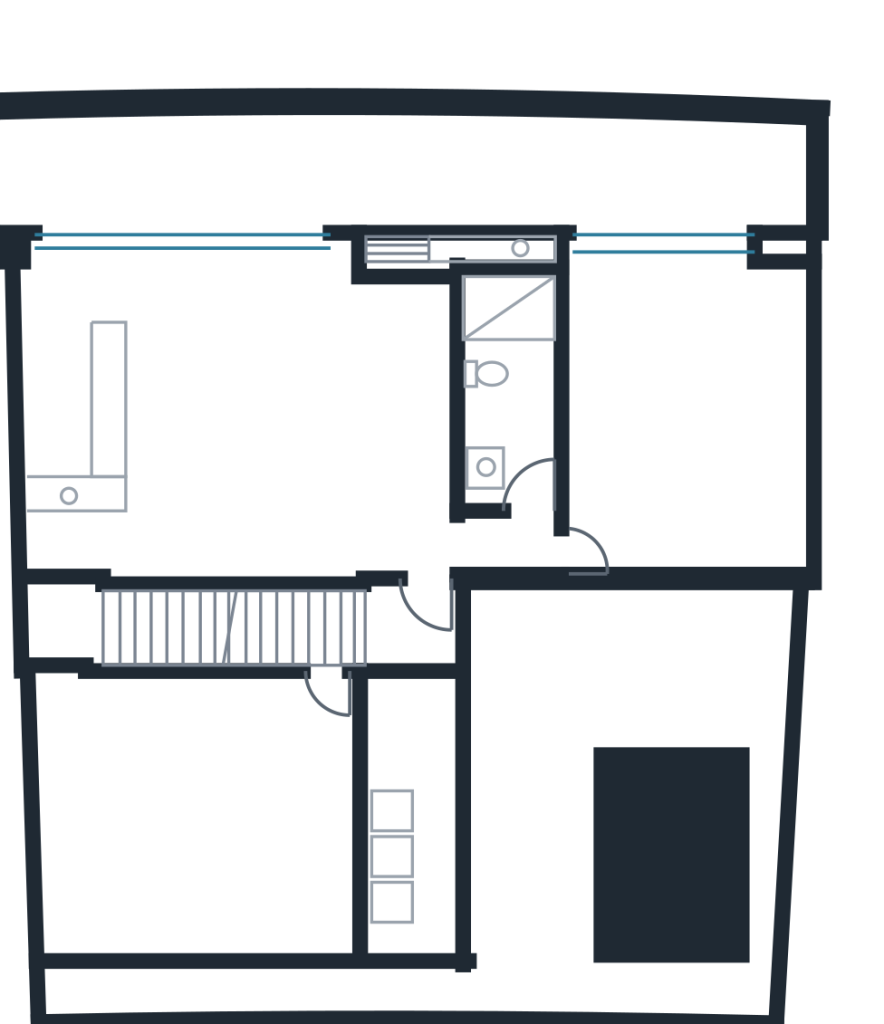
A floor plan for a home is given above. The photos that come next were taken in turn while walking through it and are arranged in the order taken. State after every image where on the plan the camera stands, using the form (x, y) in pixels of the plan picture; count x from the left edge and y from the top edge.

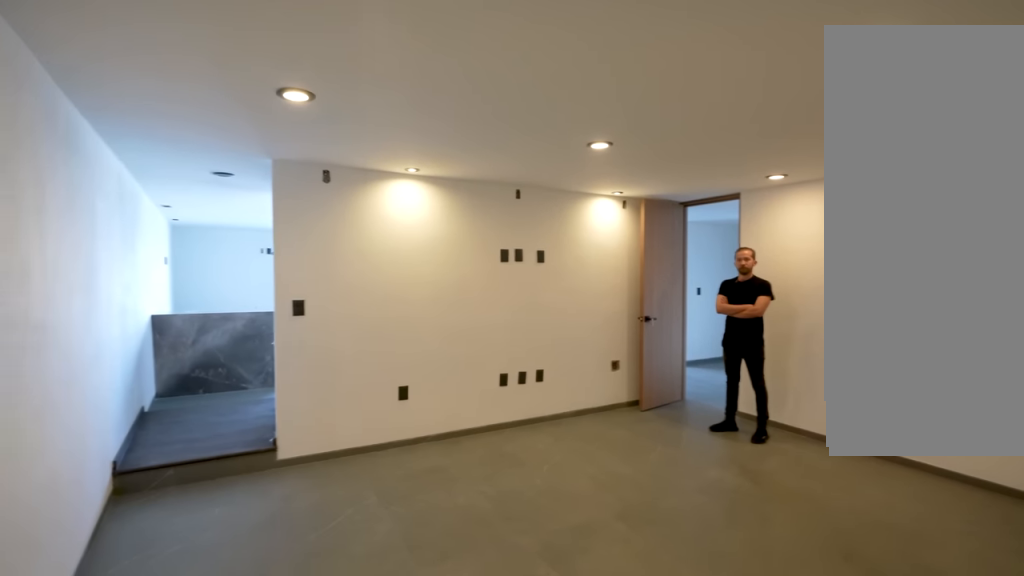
(58, 916)
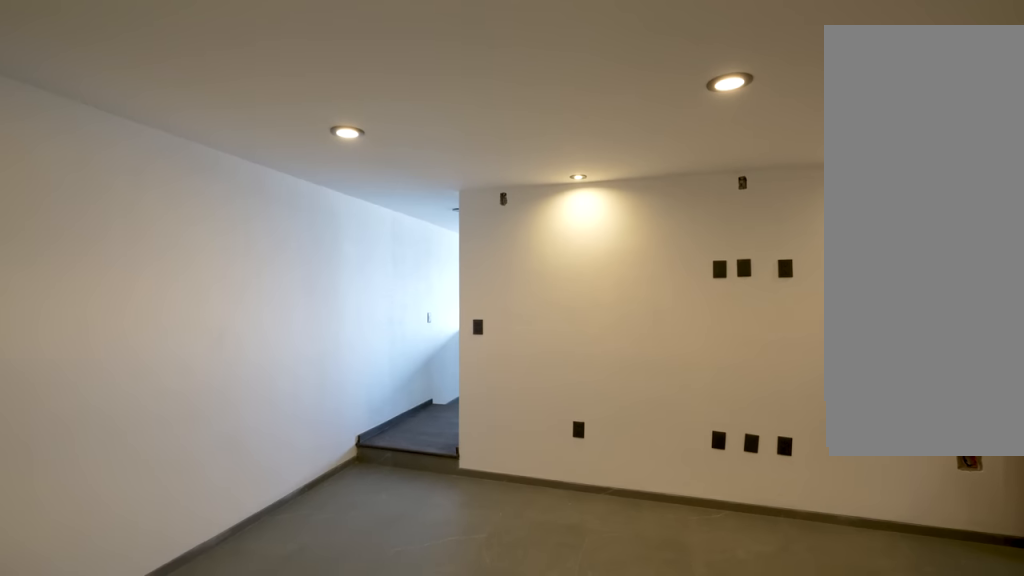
(65, 921)
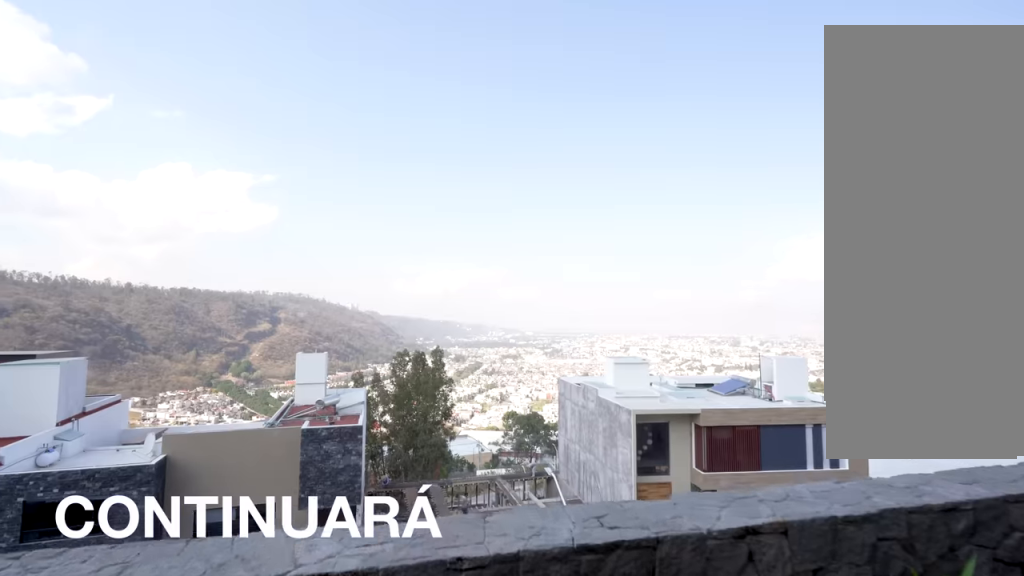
(282, 163)
